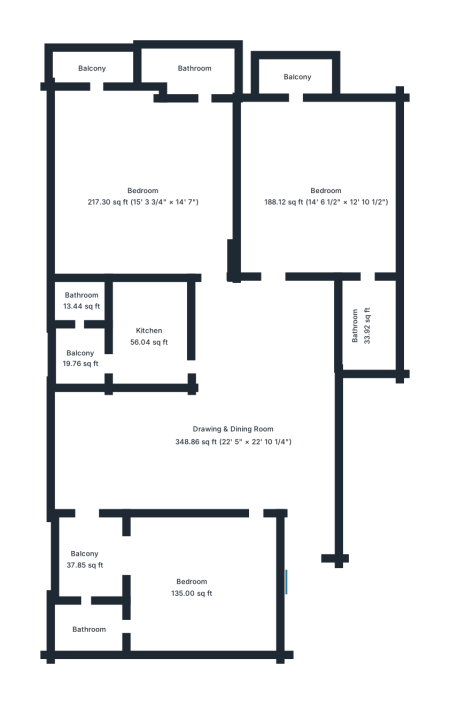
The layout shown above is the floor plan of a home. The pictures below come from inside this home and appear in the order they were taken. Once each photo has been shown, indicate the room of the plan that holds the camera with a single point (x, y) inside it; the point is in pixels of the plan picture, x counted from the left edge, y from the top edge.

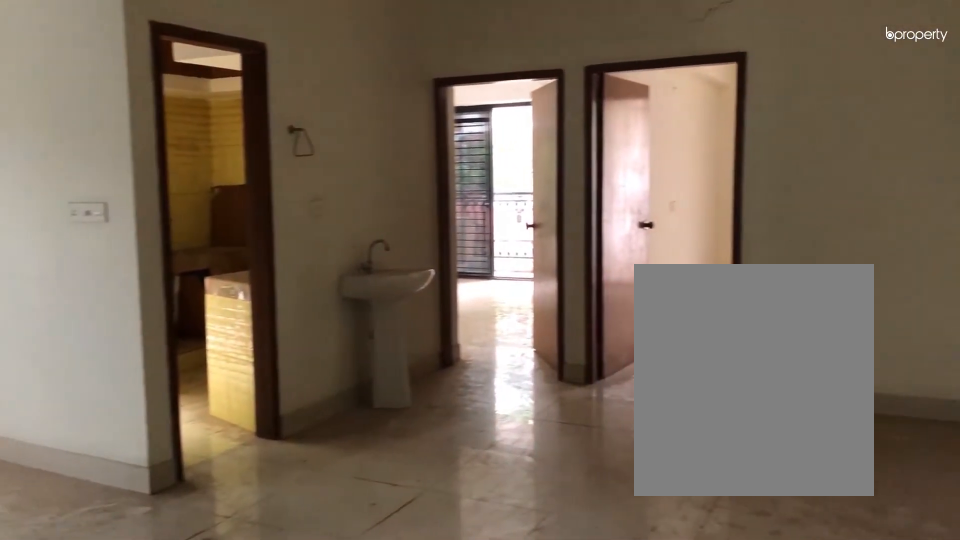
(234, 436)
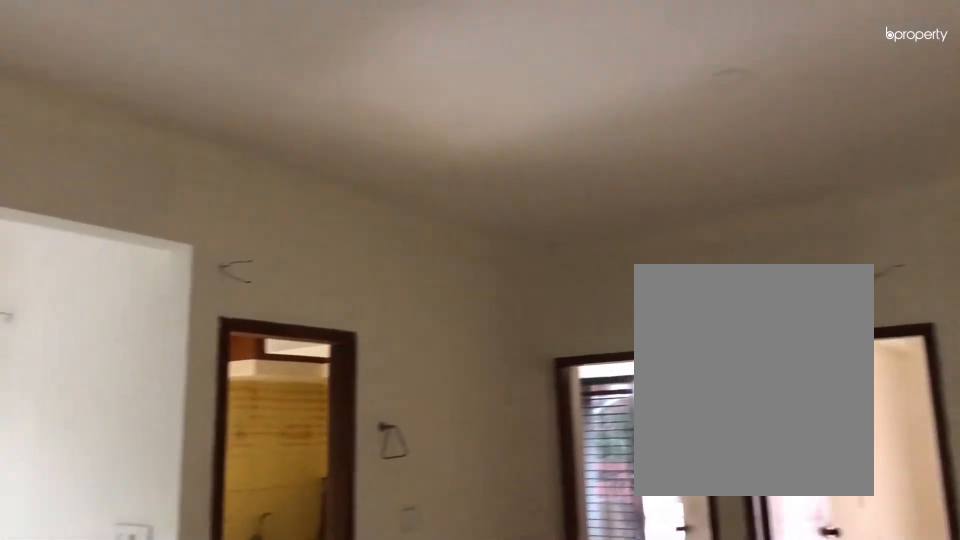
(234, 437)
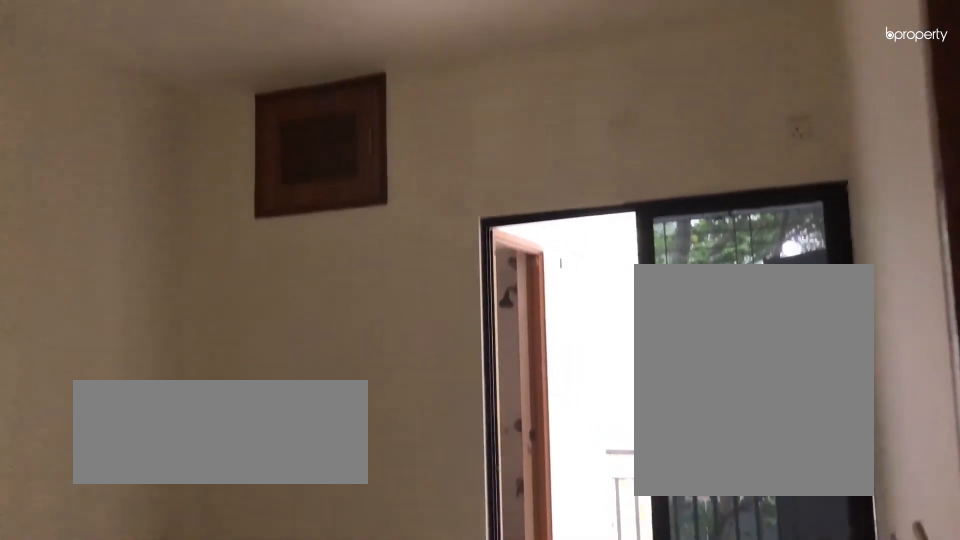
(186, 591)
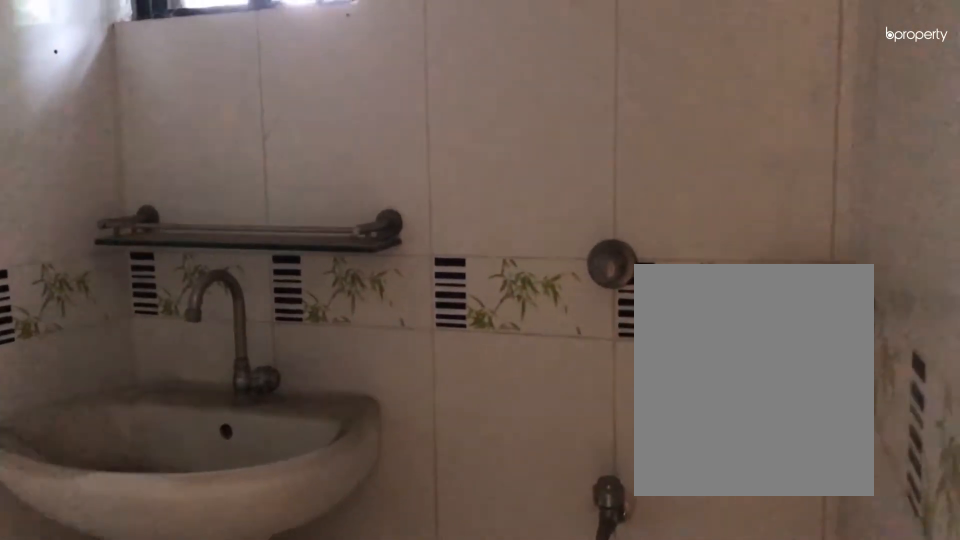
(93, 625)
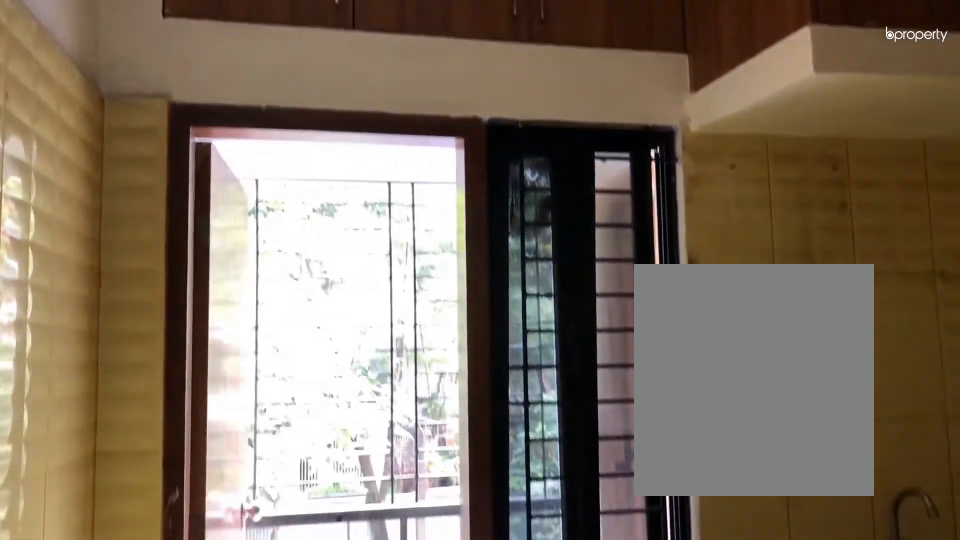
(148, 328)
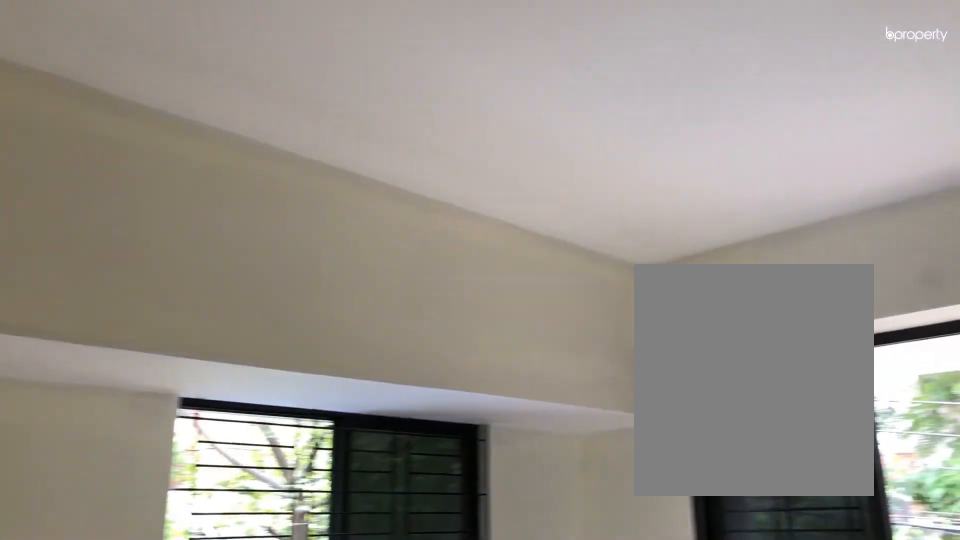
(142, 195)
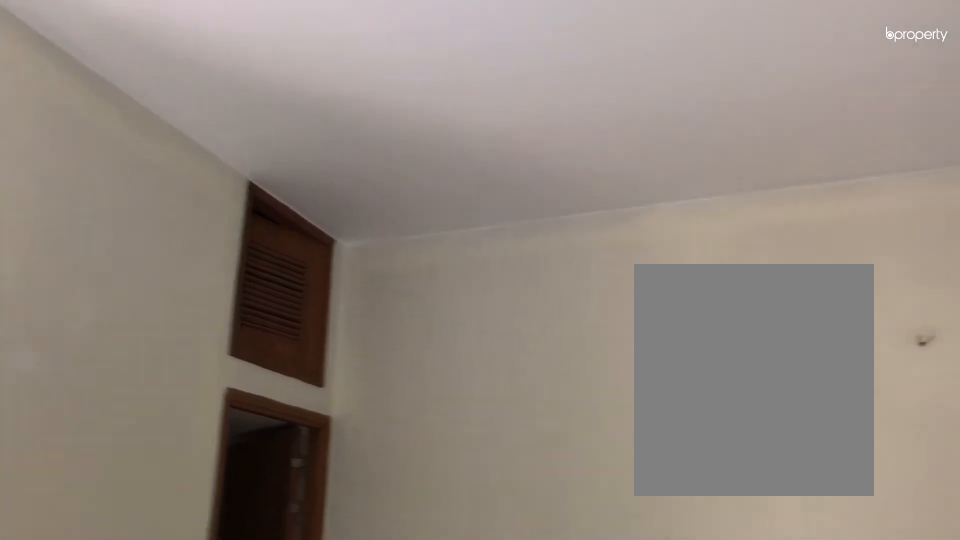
(142, 195)
